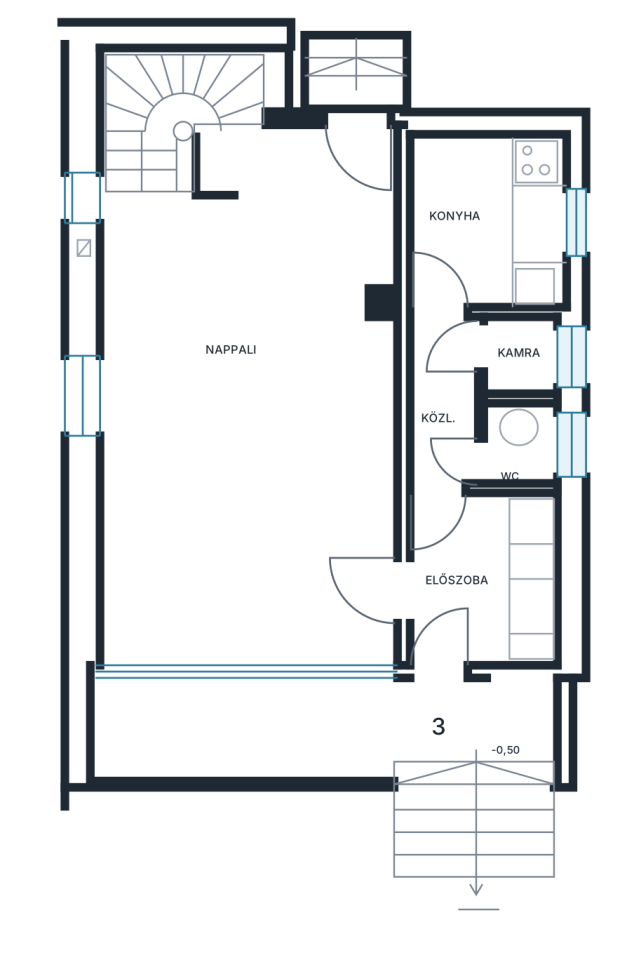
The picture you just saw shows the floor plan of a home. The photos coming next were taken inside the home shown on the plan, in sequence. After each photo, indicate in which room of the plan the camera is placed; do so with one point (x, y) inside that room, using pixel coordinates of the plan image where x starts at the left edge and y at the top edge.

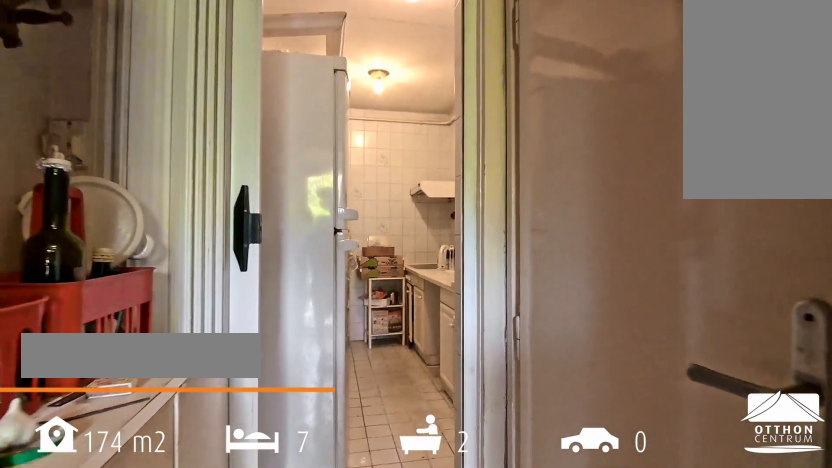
(439, 402)
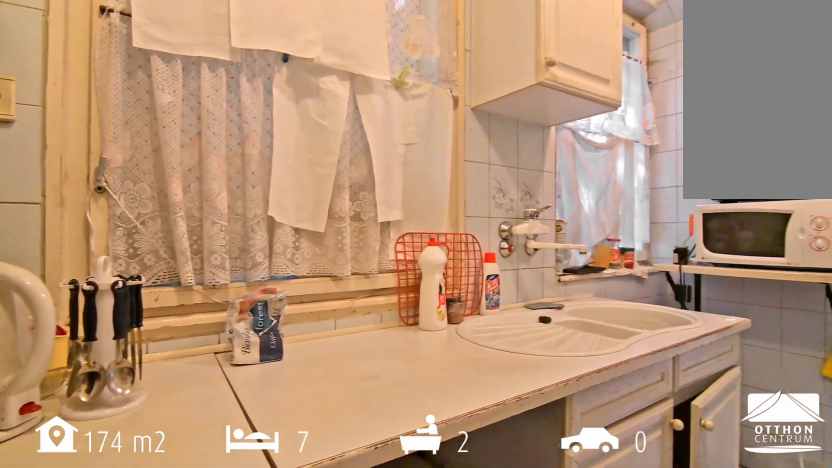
(461, 212)
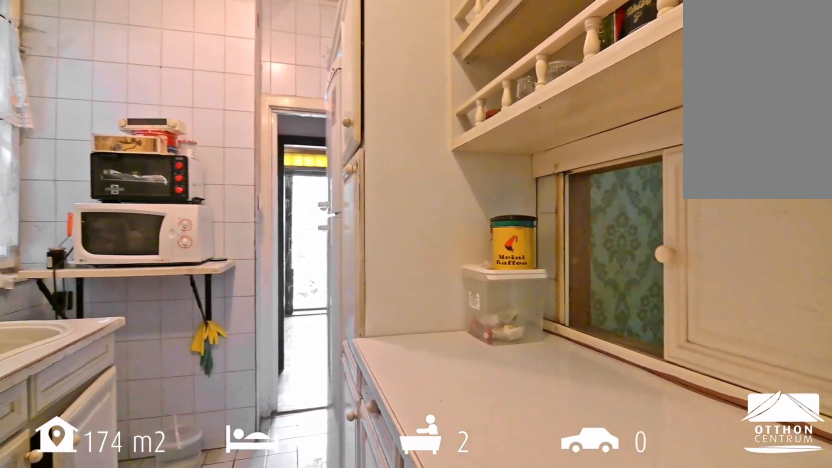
(461, 212)
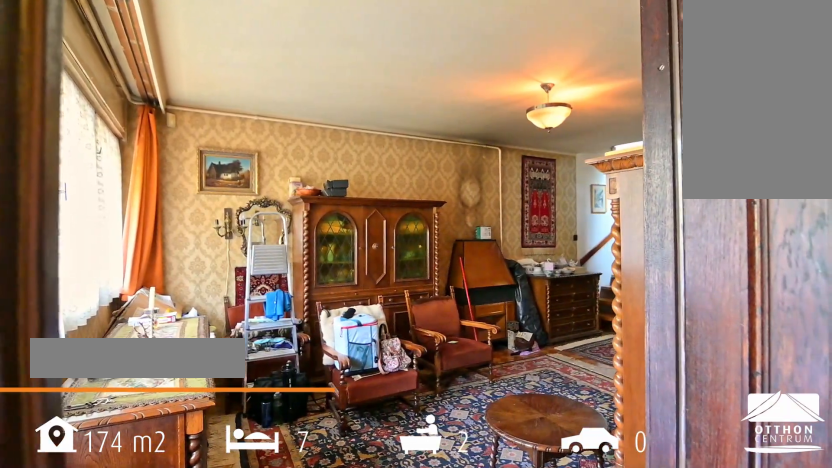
(244, 385)
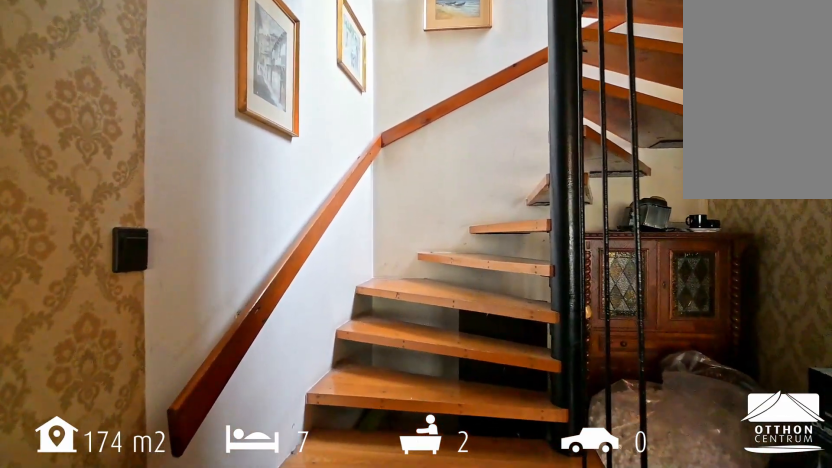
(244, 385)
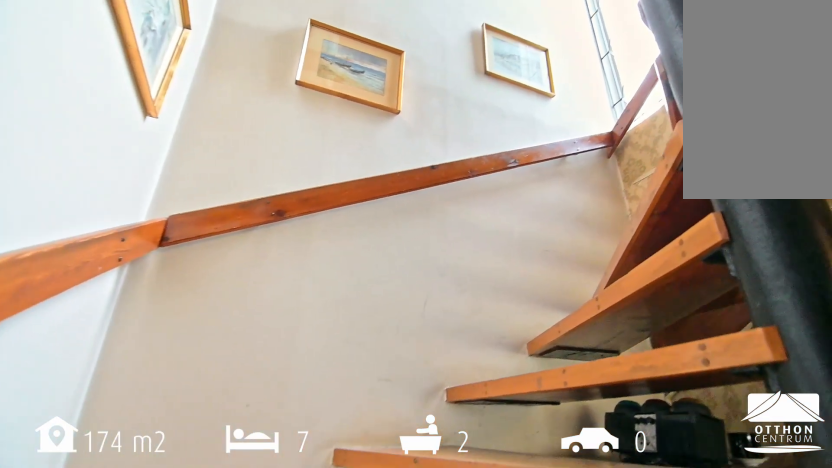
(180, 103)
